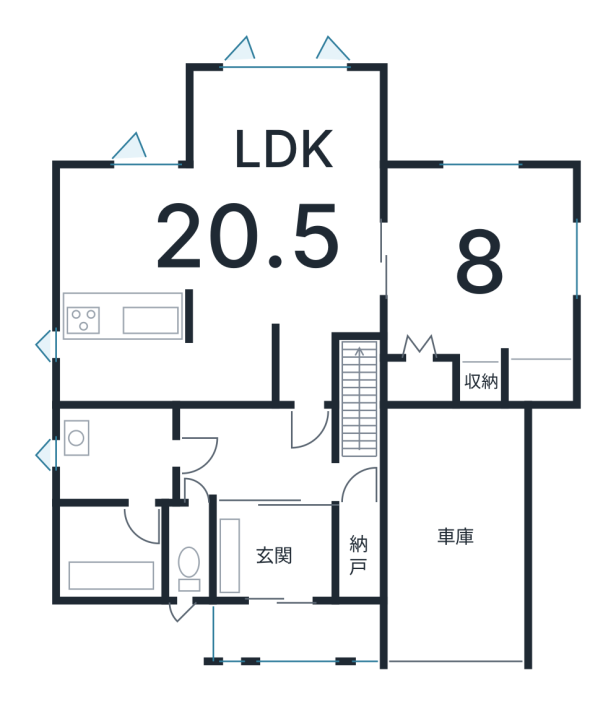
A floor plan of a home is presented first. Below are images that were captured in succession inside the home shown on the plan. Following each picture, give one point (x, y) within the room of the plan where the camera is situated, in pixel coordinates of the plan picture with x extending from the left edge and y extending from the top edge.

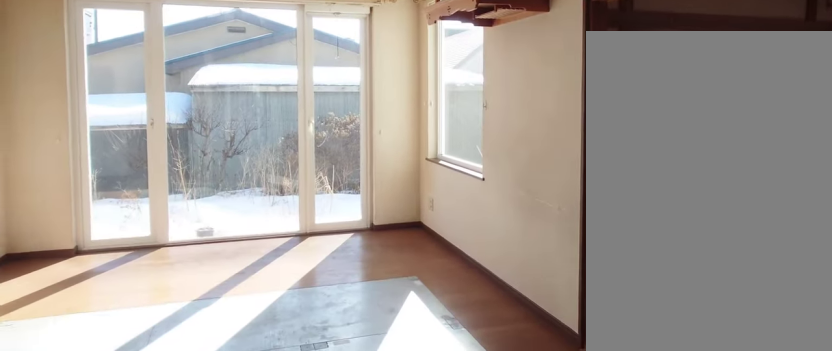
(271, 215)
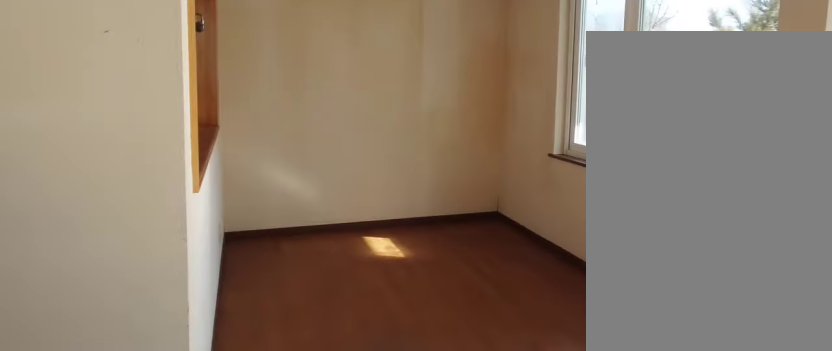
(271, 215)
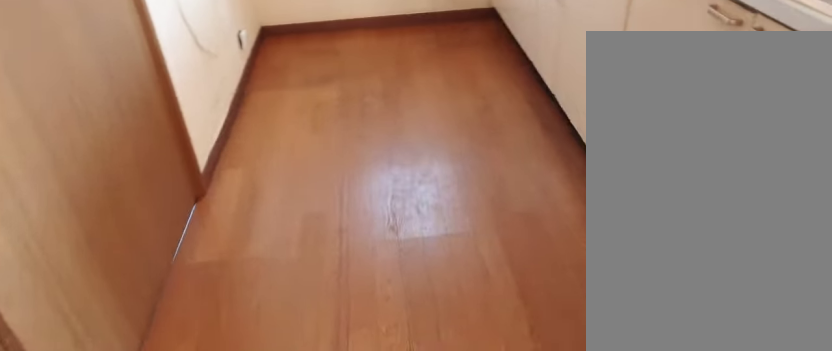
(124, 349)
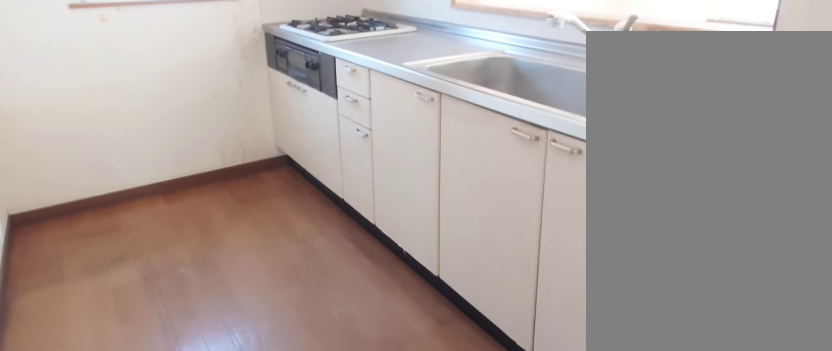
(124, 349)
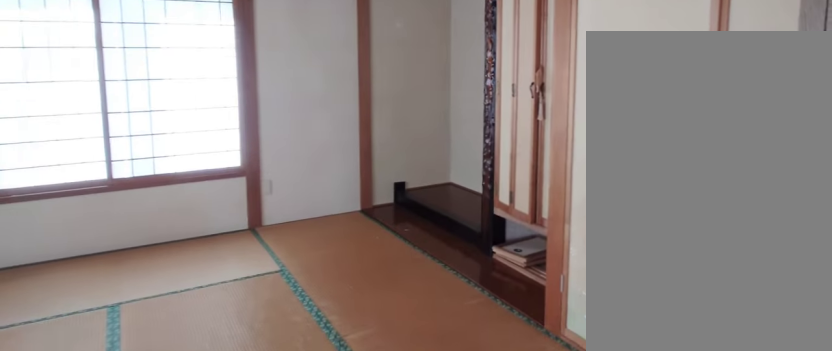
(483, 263)
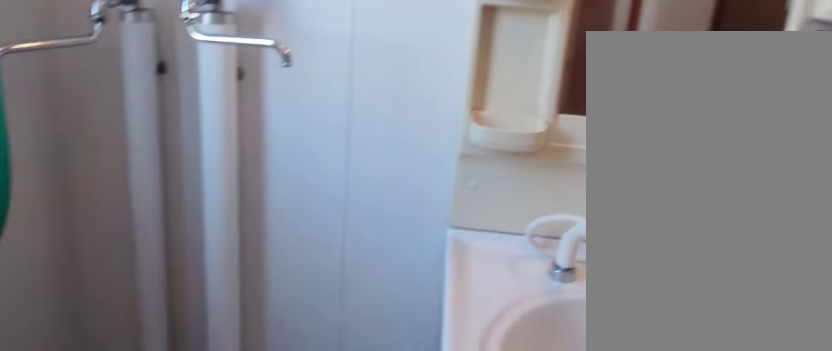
(118, 451)
